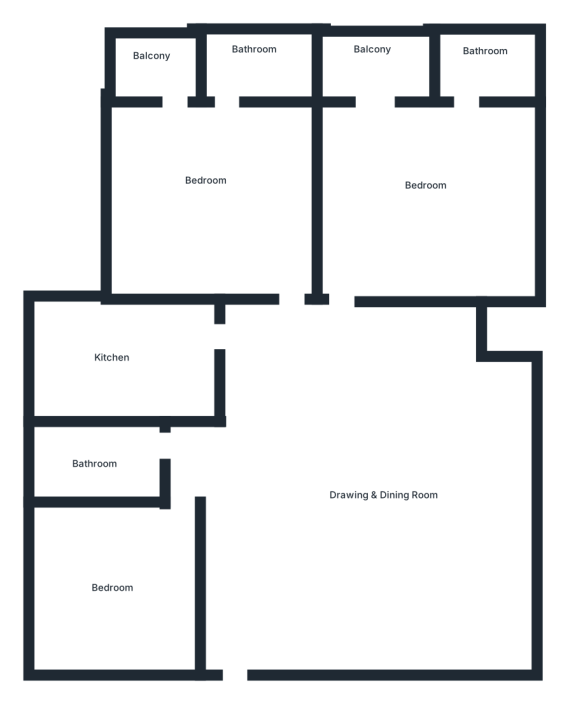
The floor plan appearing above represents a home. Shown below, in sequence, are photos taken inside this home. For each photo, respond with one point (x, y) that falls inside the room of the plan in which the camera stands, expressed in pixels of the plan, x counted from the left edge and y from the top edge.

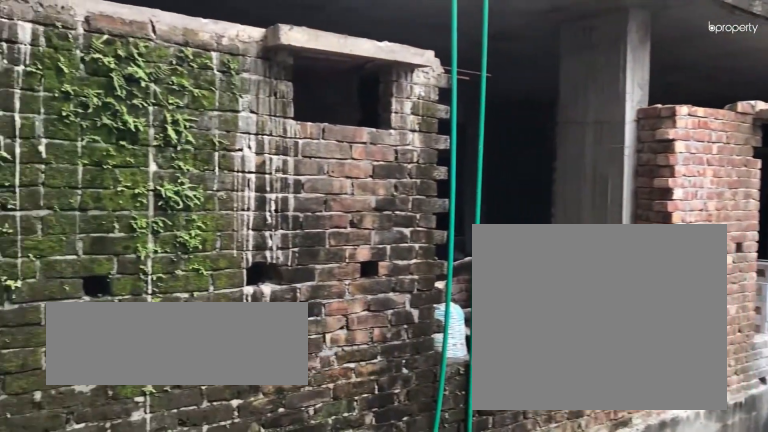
(157, 71)
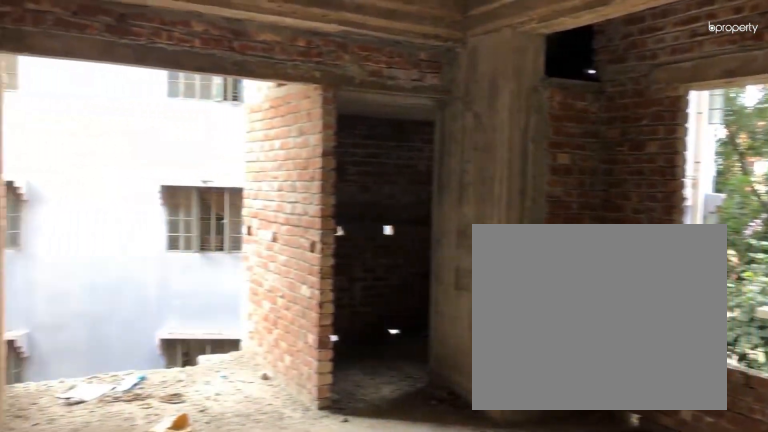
(426, 197)
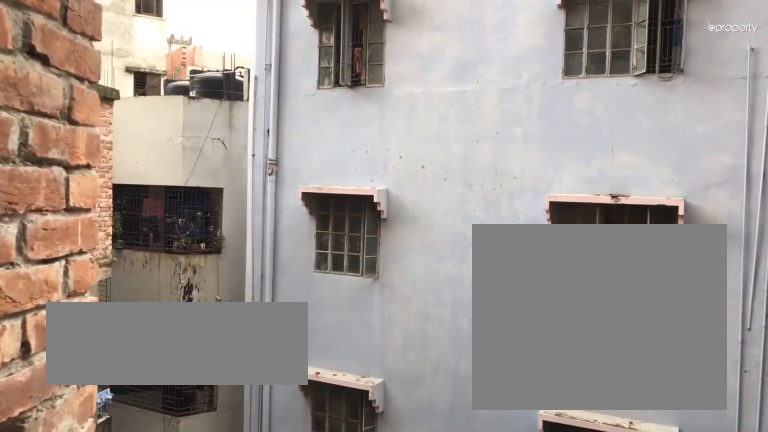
(373, 70)
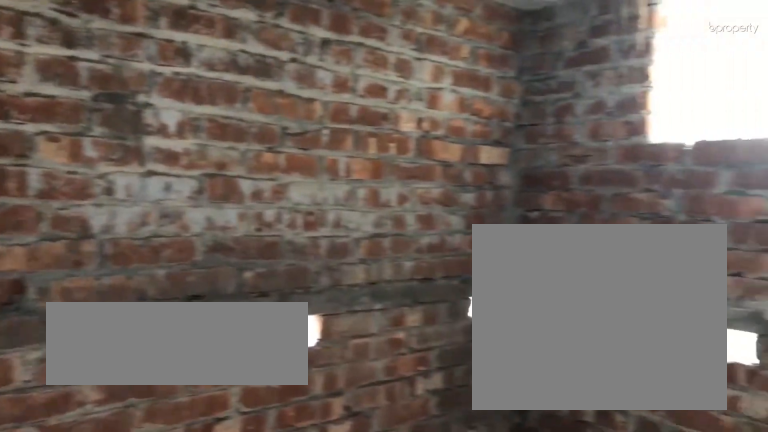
(487, 71)
